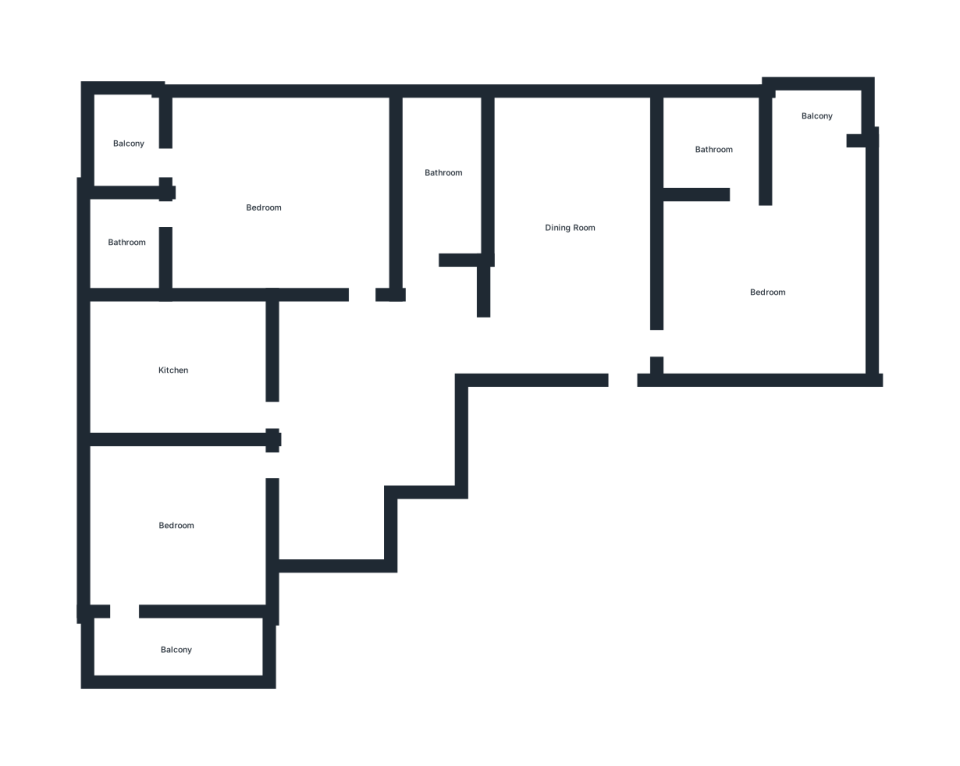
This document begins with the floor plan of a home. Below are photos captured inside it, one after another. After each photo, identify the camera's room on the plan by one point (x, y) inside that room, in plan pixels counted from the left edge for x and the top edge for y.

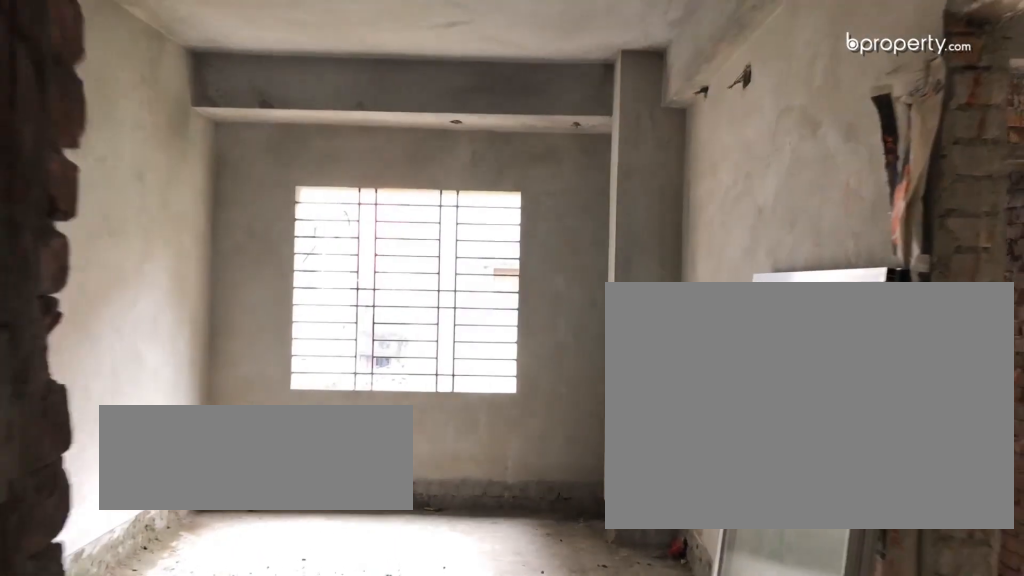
(576, 226)
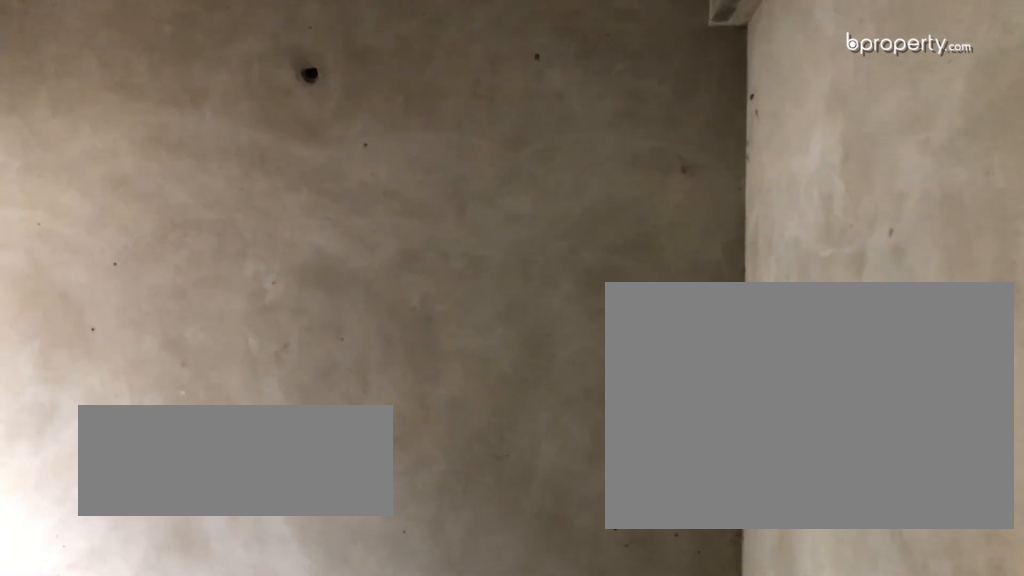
(754, 284)
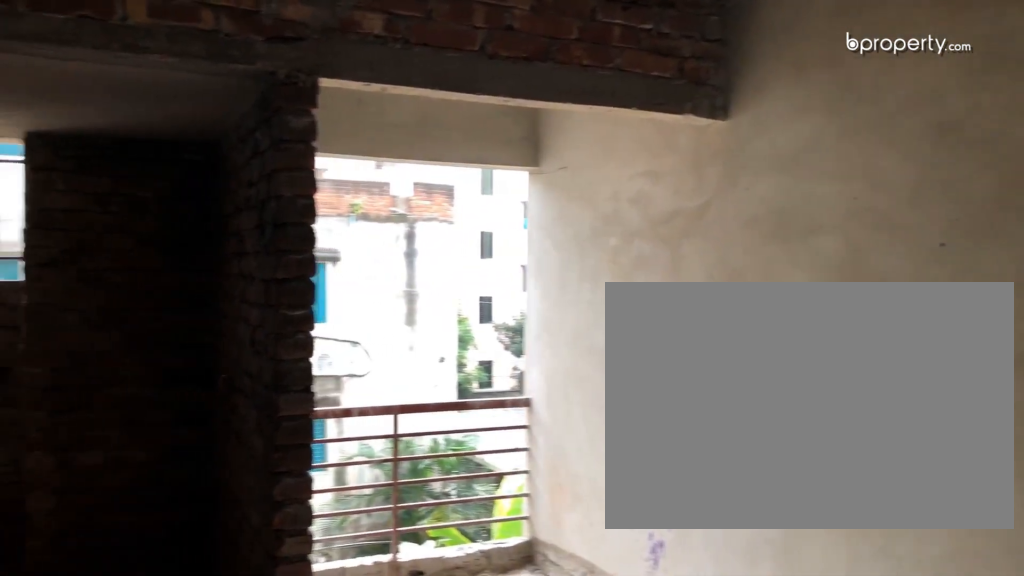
(754, 284)
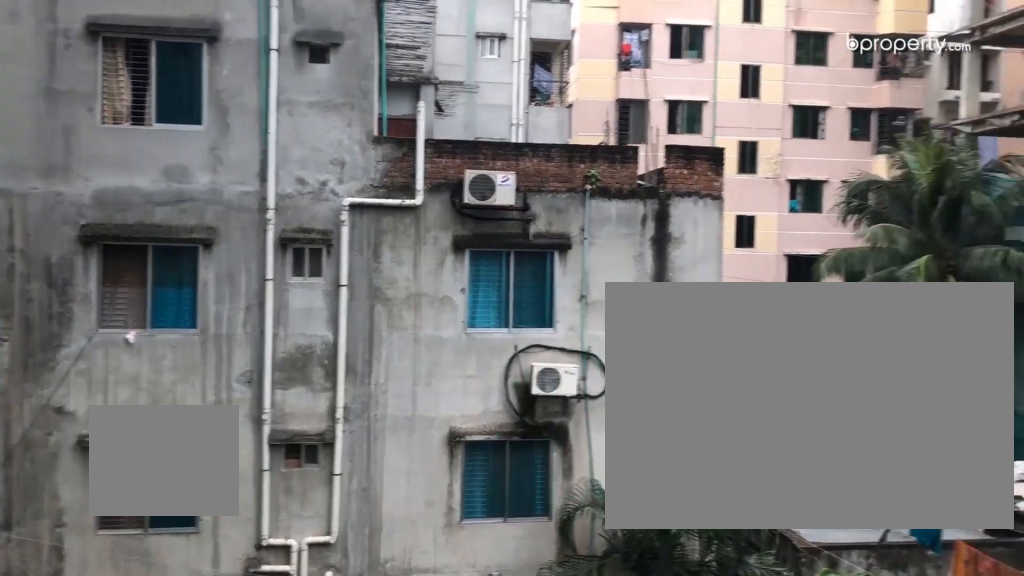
(813, 128)
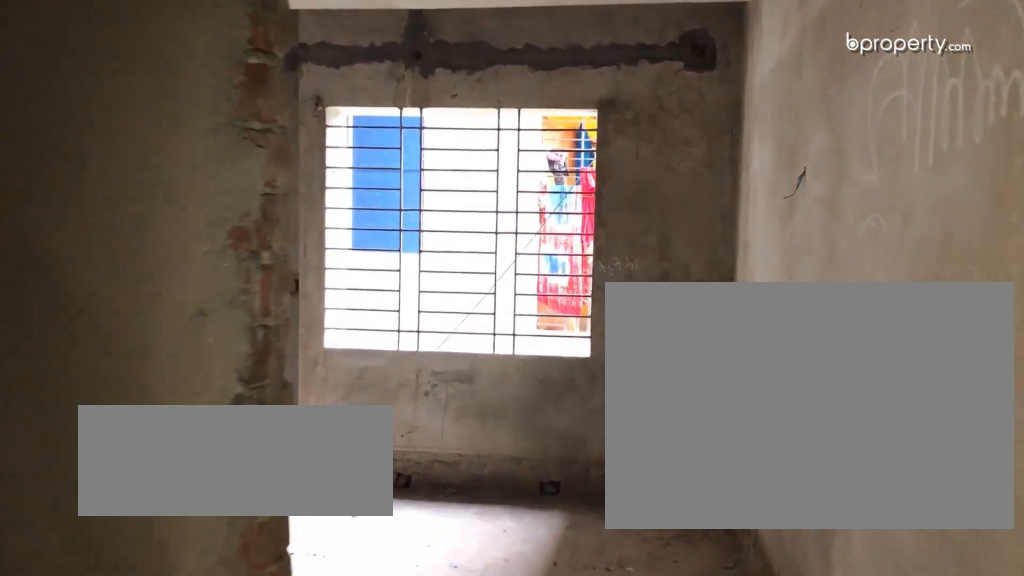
(361, 309)
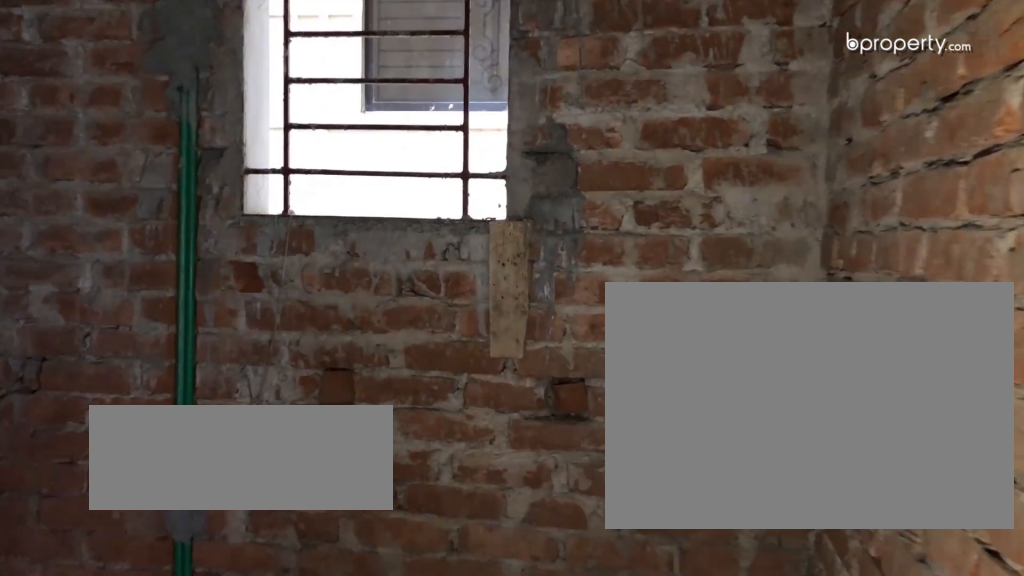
(123, 244)
